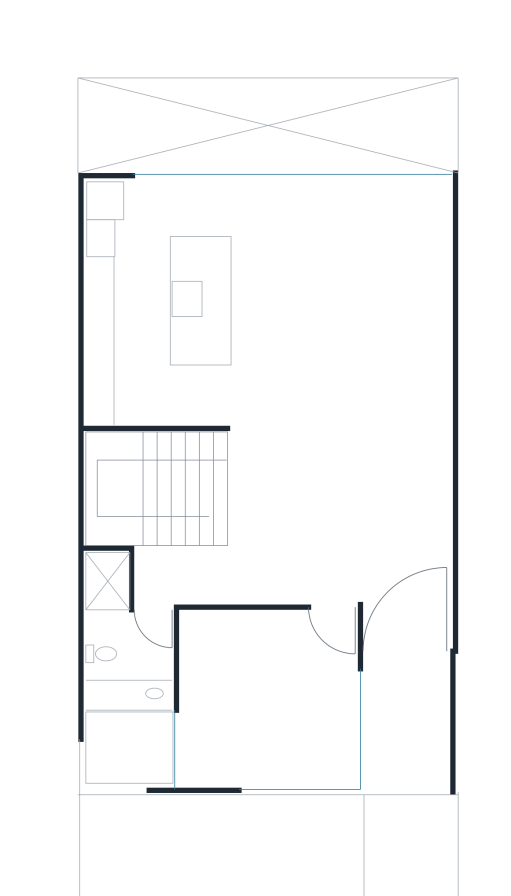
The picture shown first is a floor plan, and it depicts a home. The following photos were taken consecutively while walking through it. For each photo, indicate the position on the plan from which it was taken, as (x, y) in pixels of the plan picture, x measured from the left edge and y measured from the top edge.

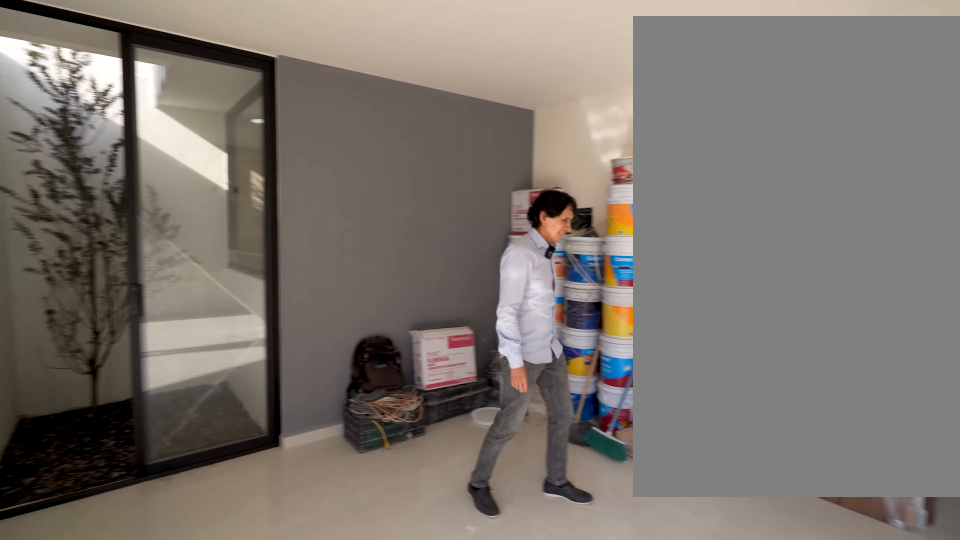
(332, 638)
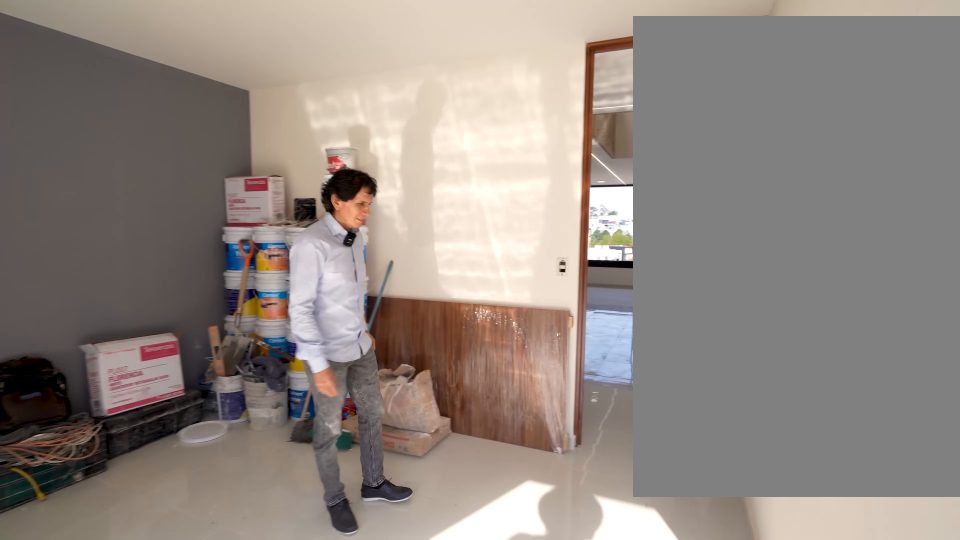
(332, 631)
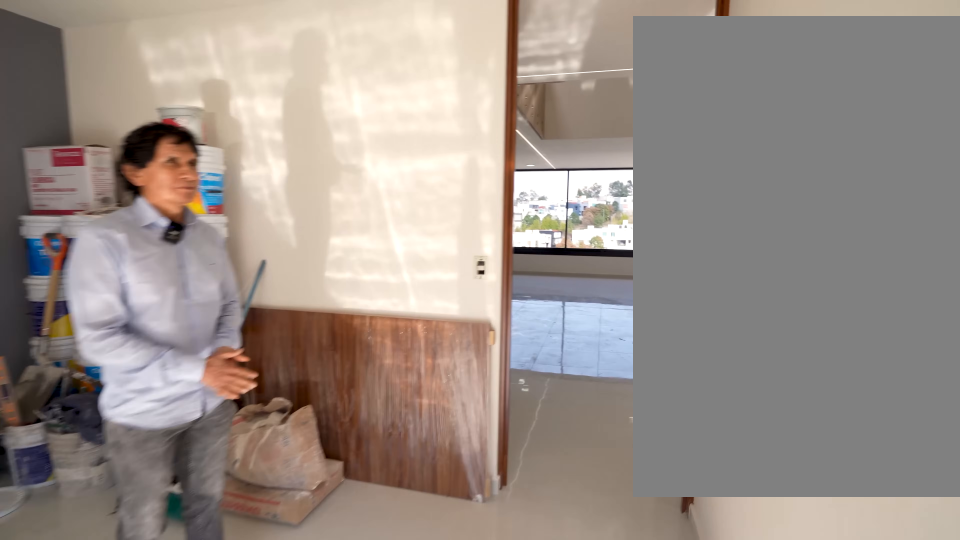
(335, 626)
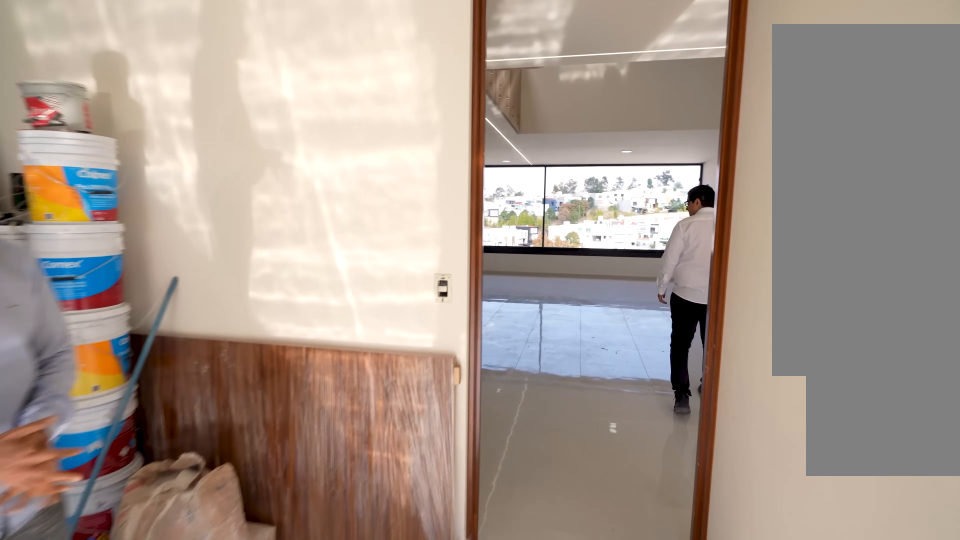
(335, 618)
